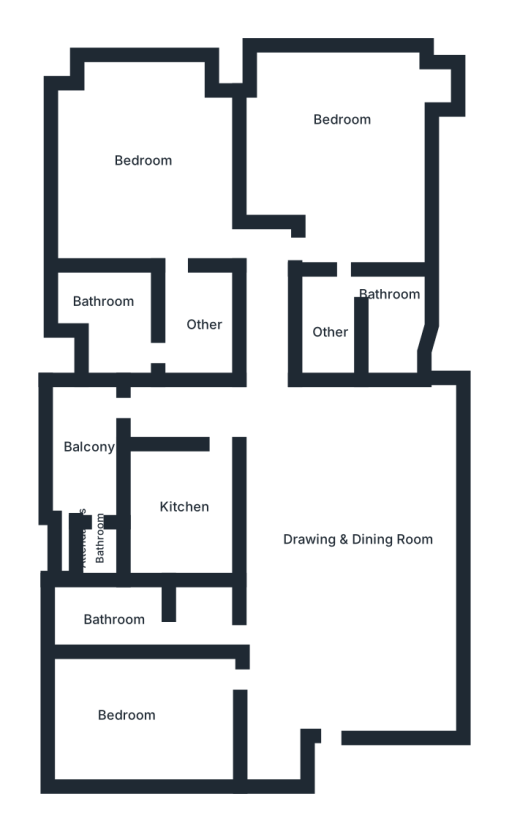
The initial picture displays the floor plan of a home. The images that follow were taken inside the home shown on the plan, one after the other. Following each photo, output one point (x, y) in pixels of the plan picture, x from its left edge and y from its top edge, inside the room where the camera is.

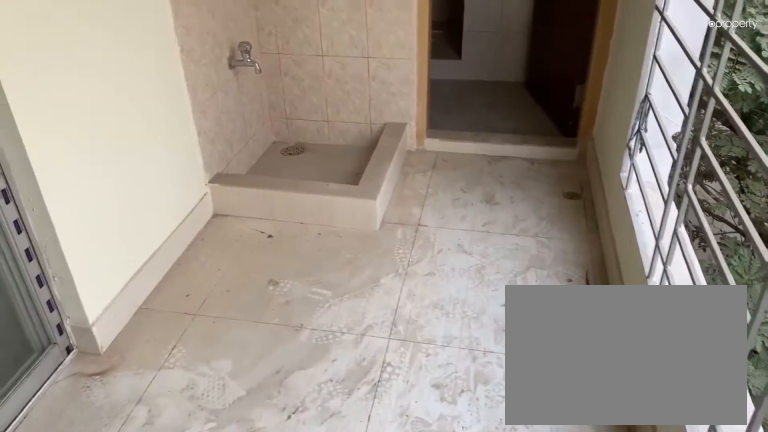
(85, 448)
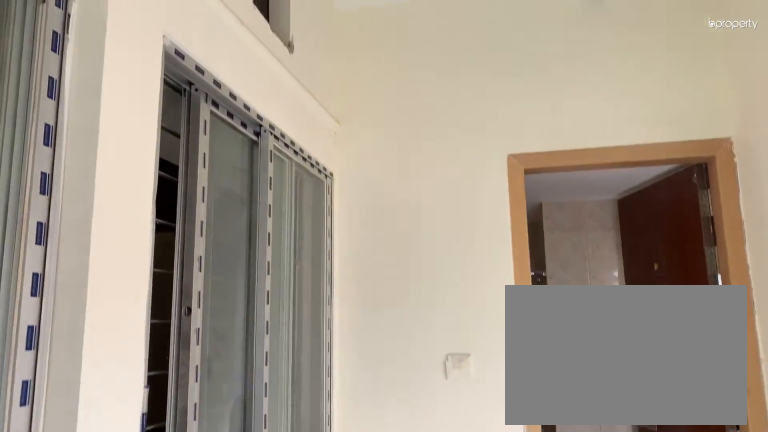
(85, 448)
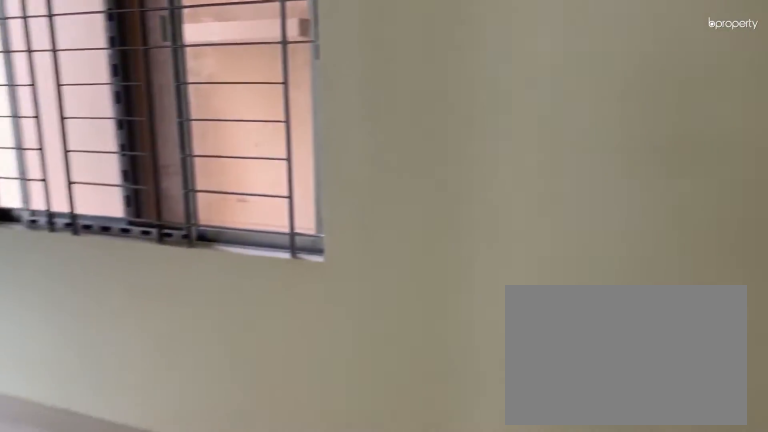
(345, 158)
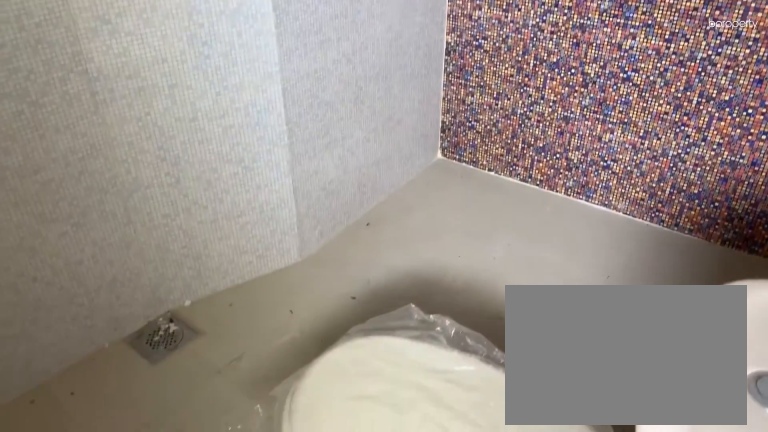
(399, 306)
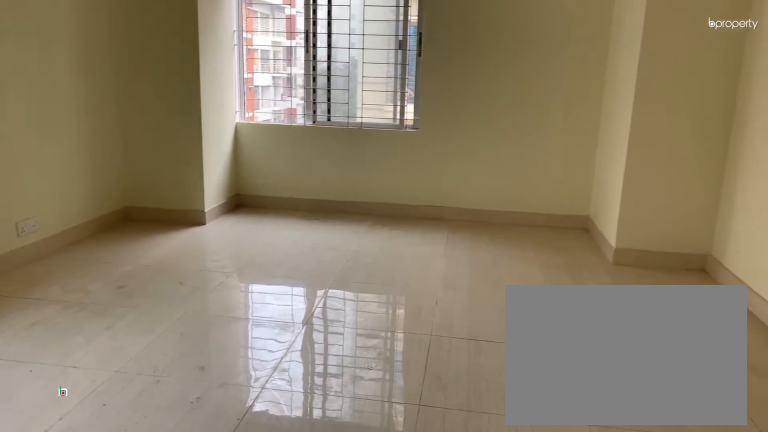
(161, 177)
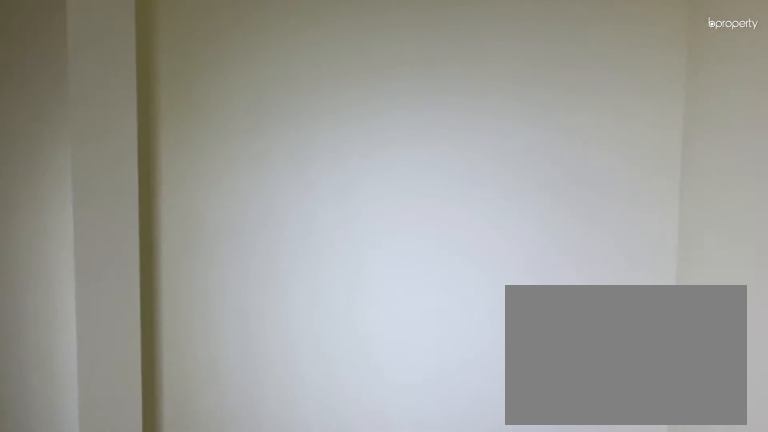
(179, 342)
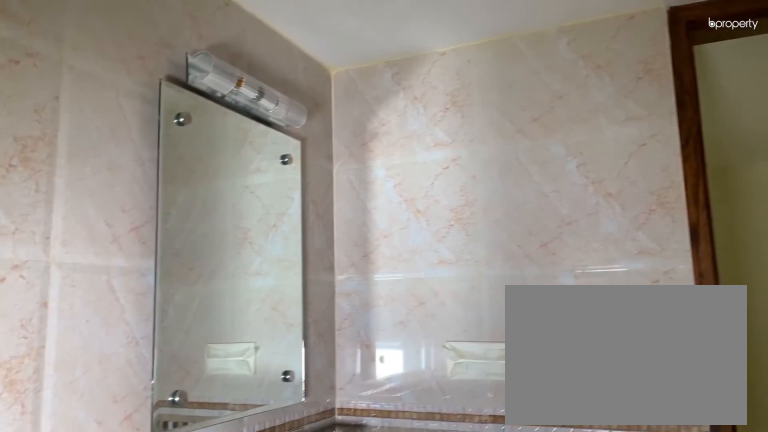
(115, 316)
